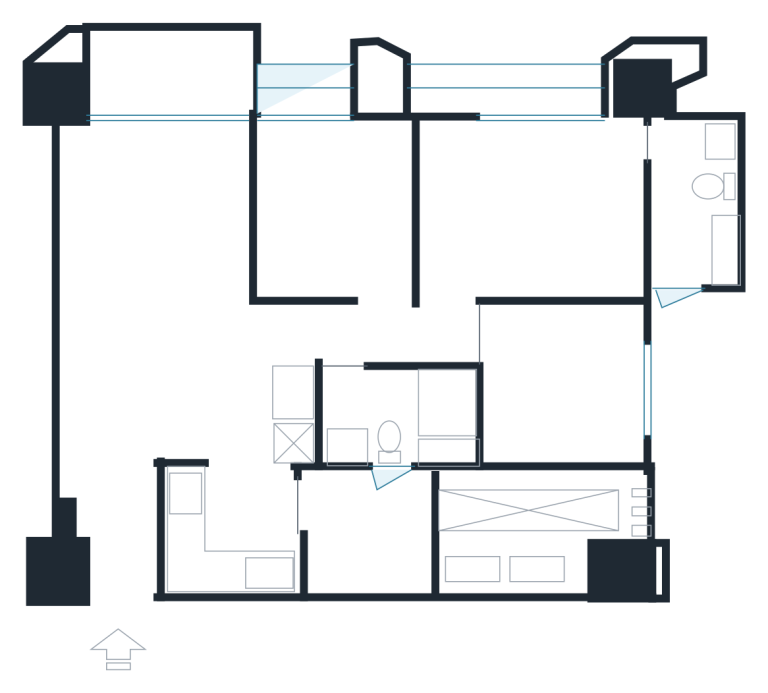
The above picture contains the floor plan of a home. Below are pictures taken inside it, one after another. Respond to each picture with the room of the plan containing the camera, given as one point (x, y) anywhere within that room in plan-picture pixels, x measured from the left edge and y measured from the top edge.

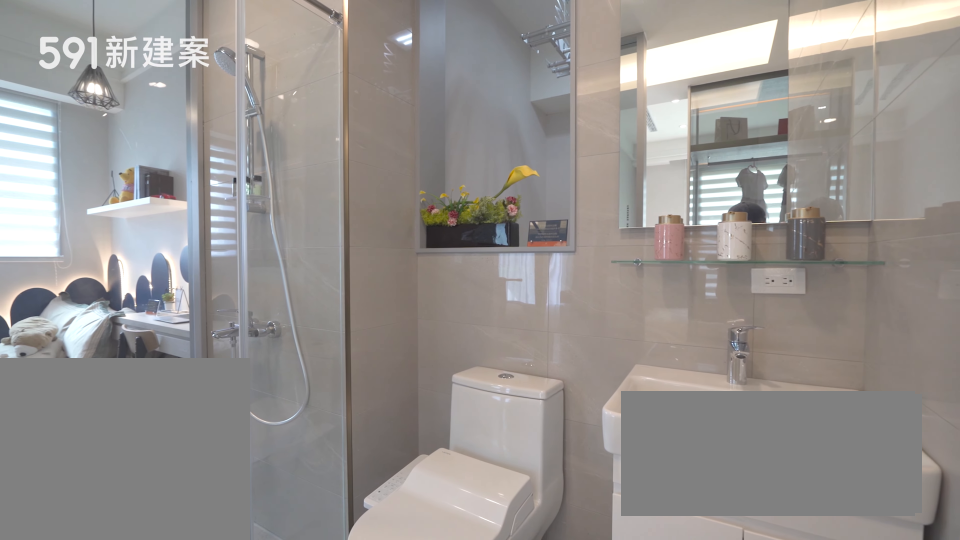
(397, 415)
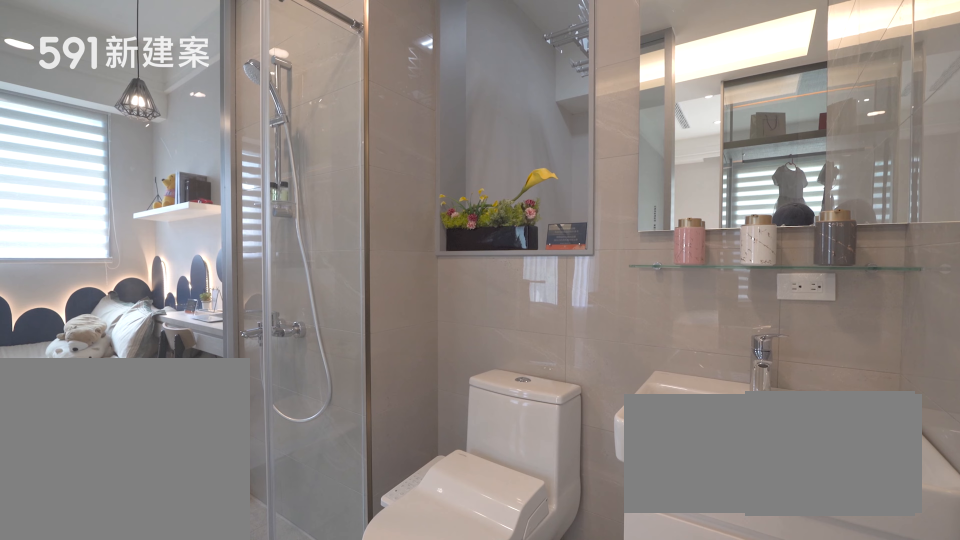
(397, 415)
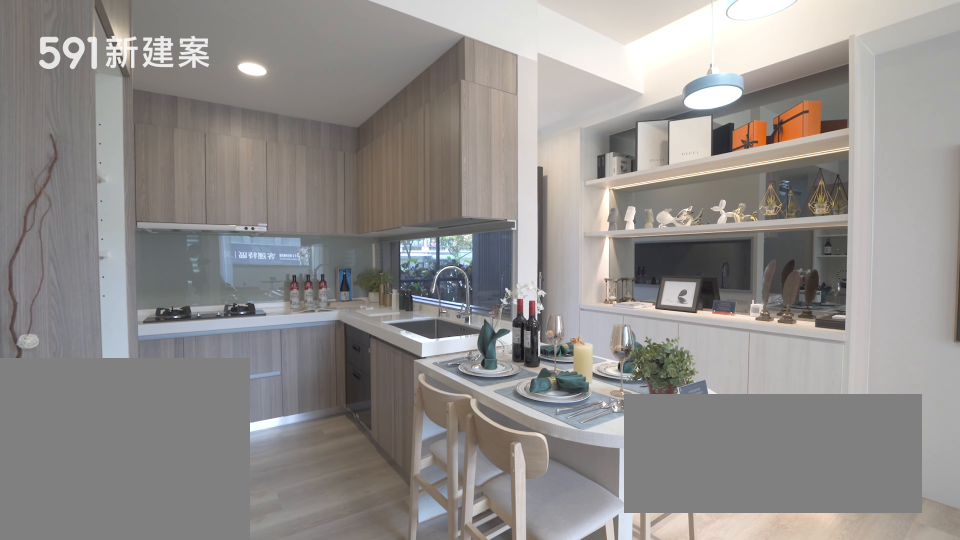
(189, 383)
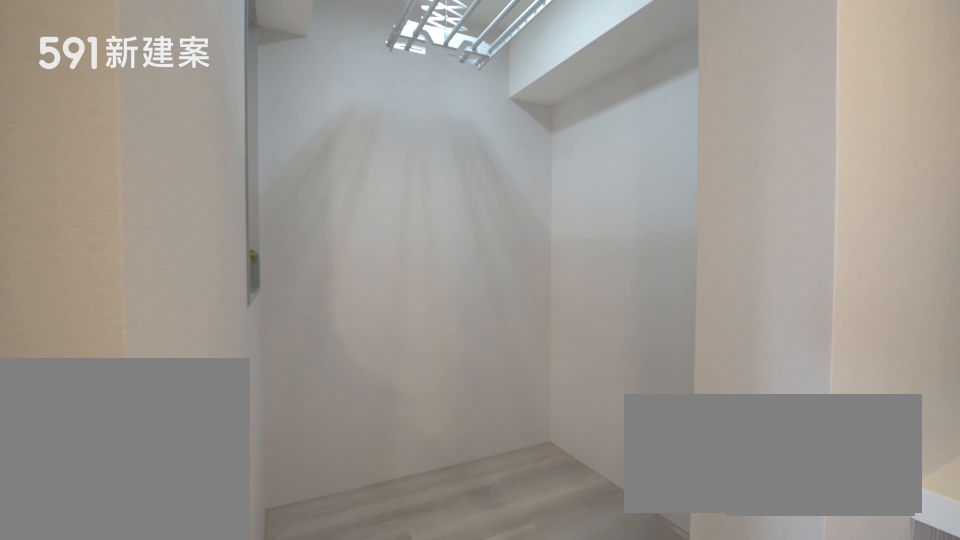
(369, 539)
